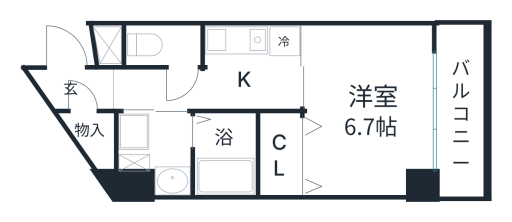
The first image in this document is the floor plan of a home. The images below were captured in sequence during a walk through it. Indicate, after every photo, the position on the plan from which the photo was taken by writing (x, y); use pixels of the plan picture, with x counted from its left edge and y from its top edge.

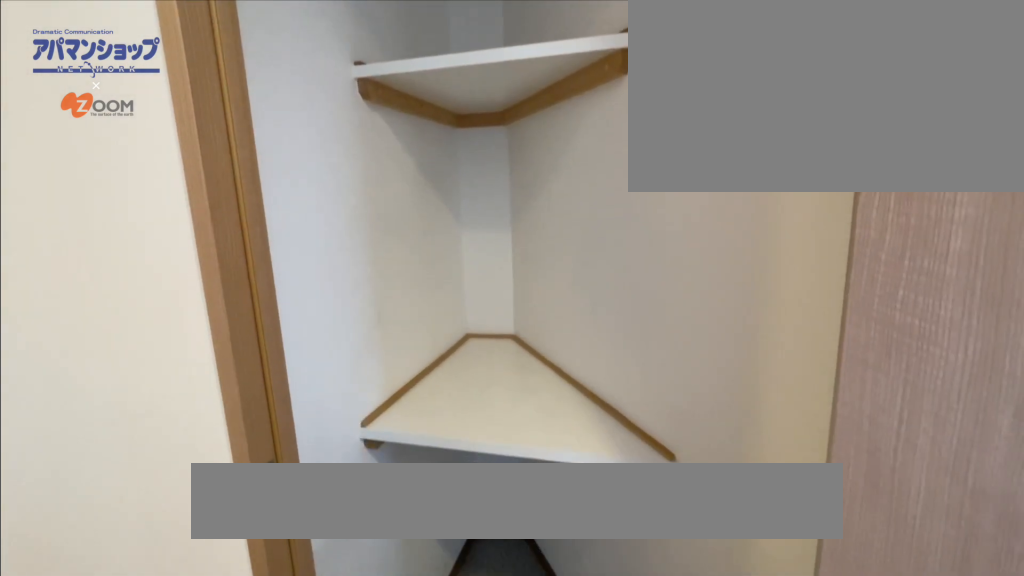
(80, 70)
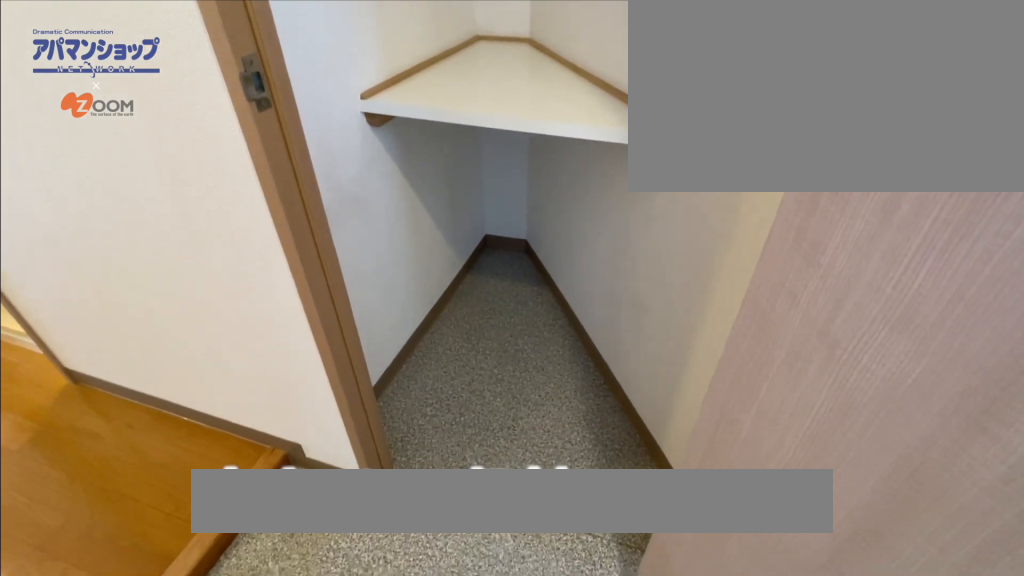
(80, 70)
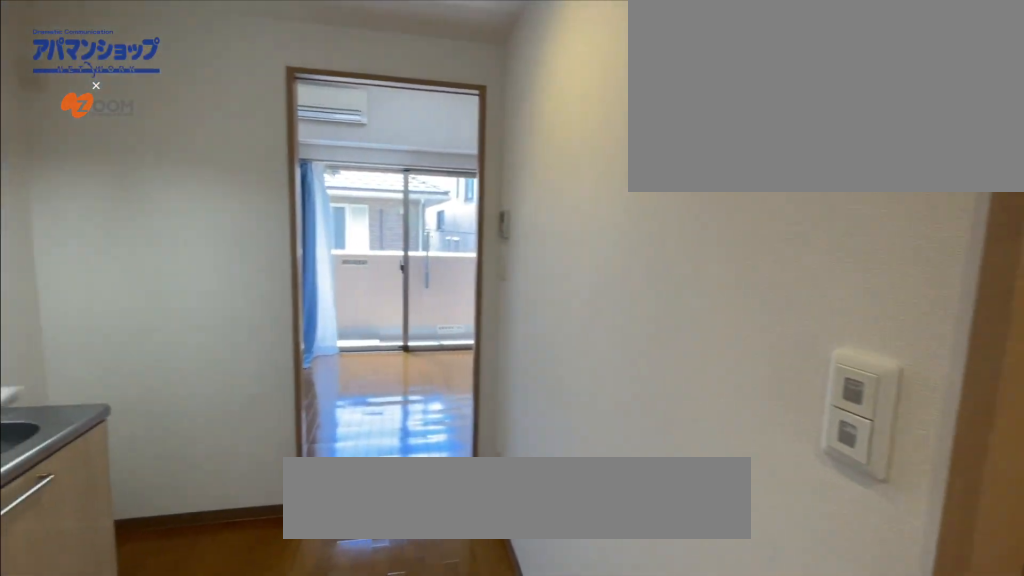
(176, 108)
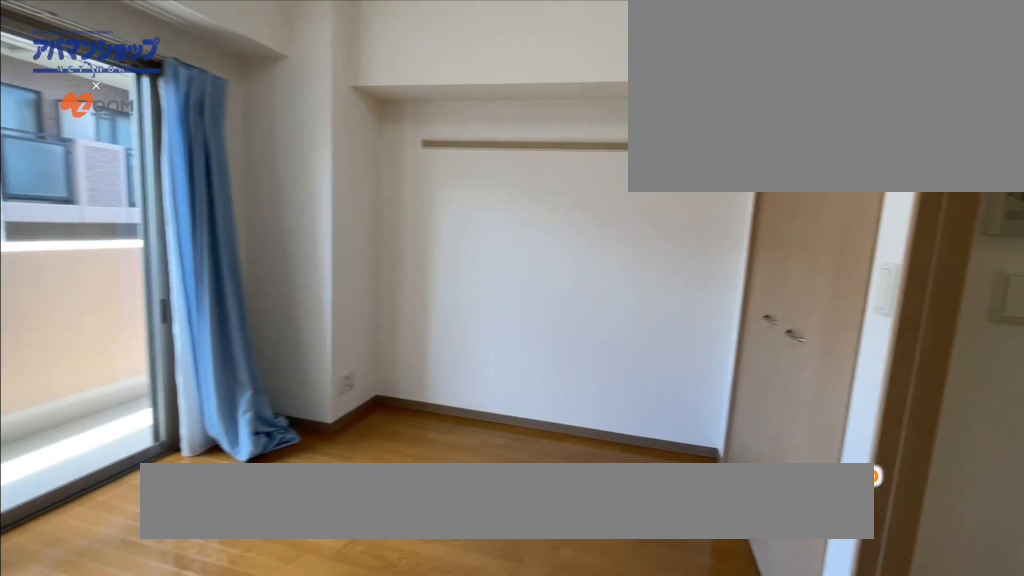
(319, 92)
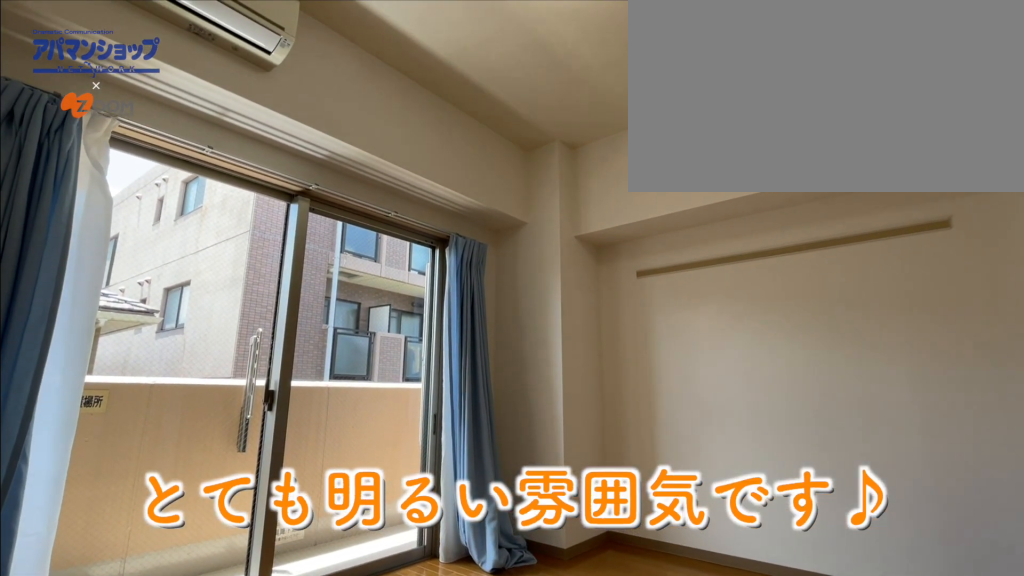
(318, 38)
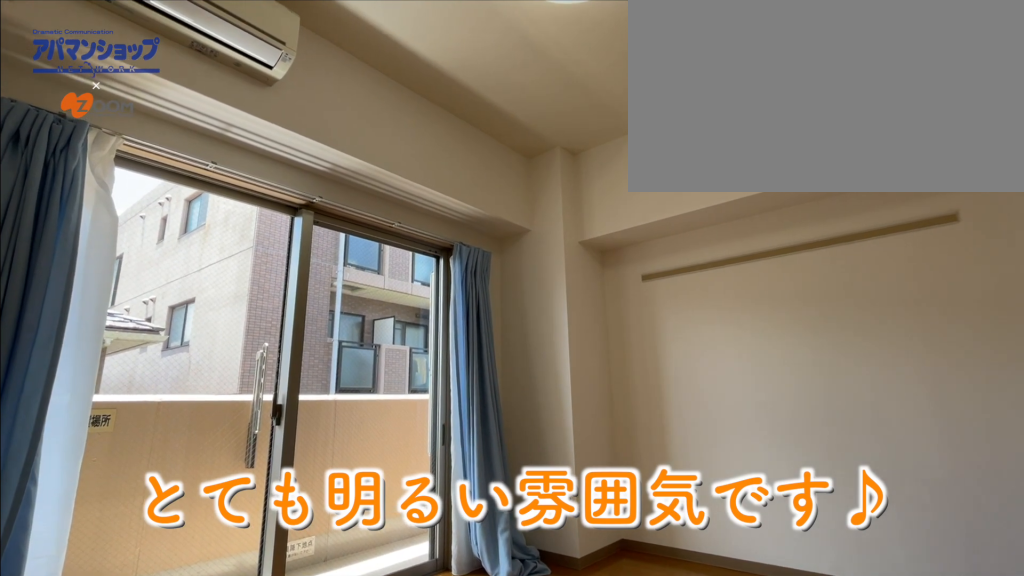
(318, 38)
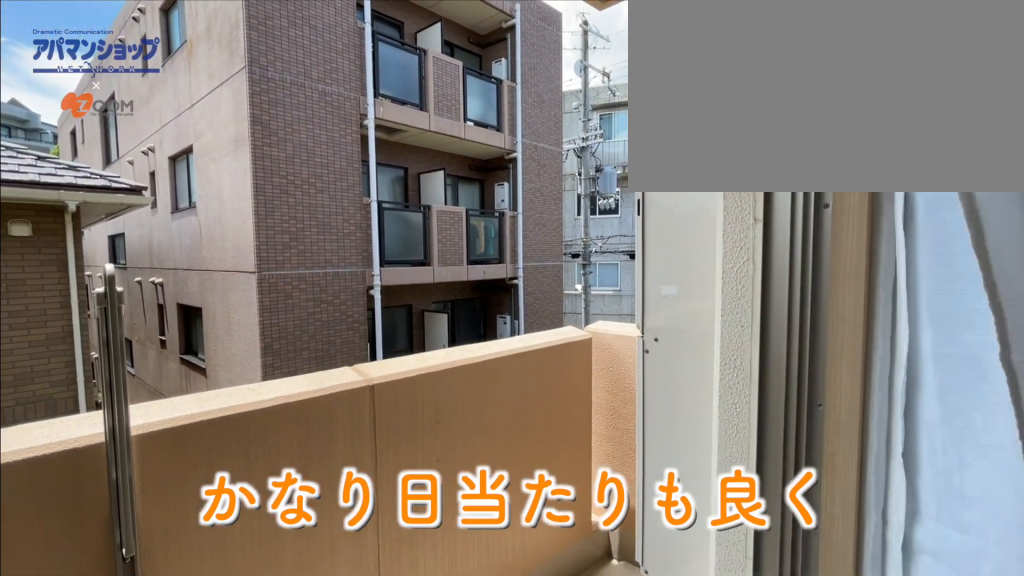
(421, 121)
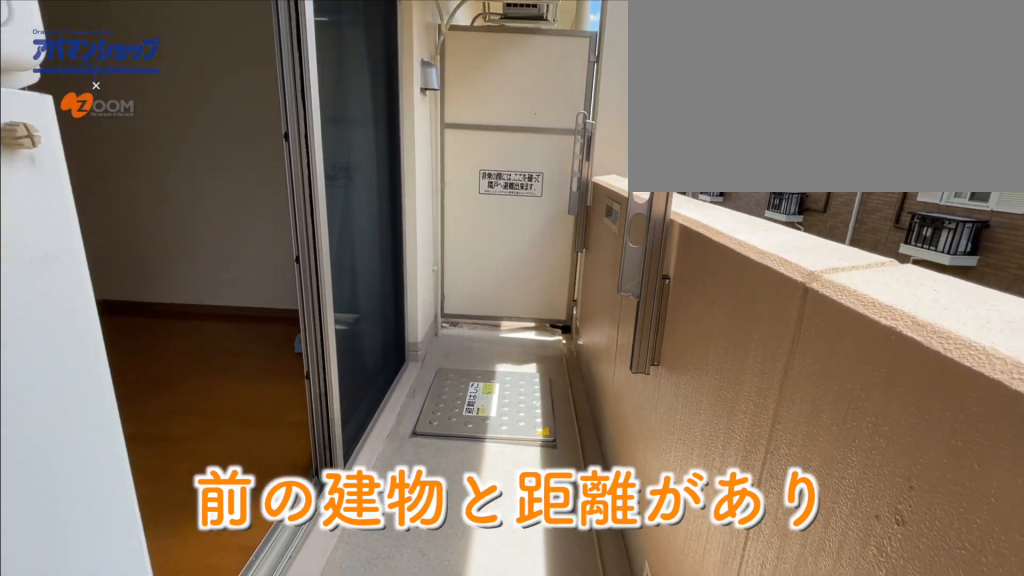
(466, 177)
